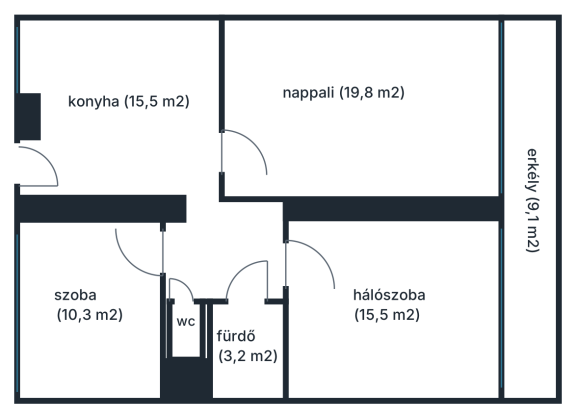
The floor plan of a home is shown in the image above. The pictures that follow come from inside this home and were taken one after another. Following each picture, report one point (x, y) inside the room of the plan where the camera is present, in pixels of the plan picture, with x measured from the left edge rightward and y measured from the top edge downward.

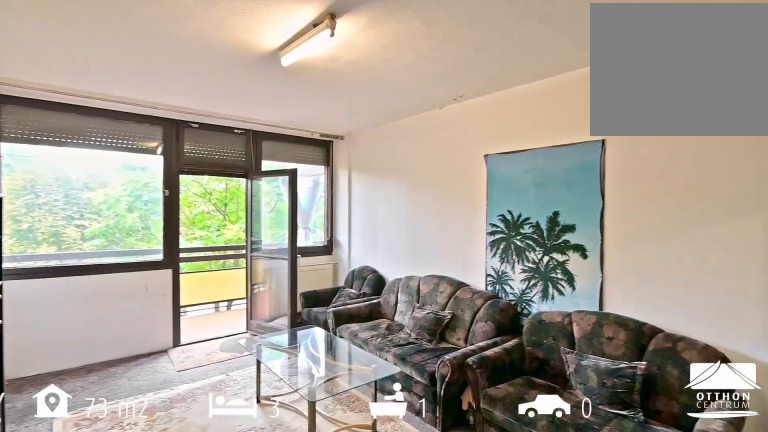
(360, 109)
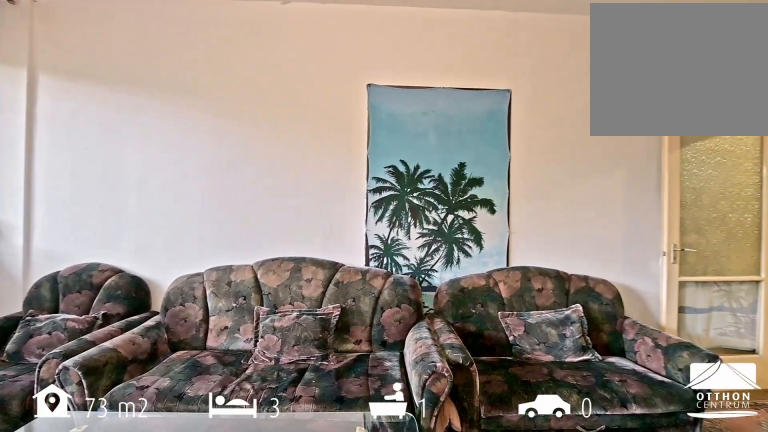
(360, 109)
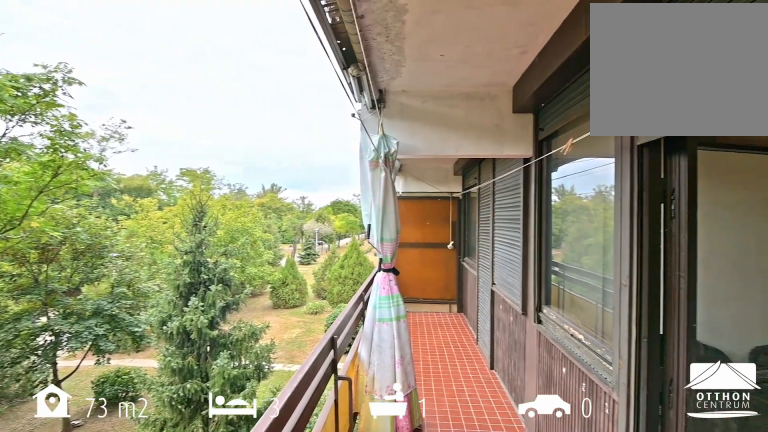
(529, 219)
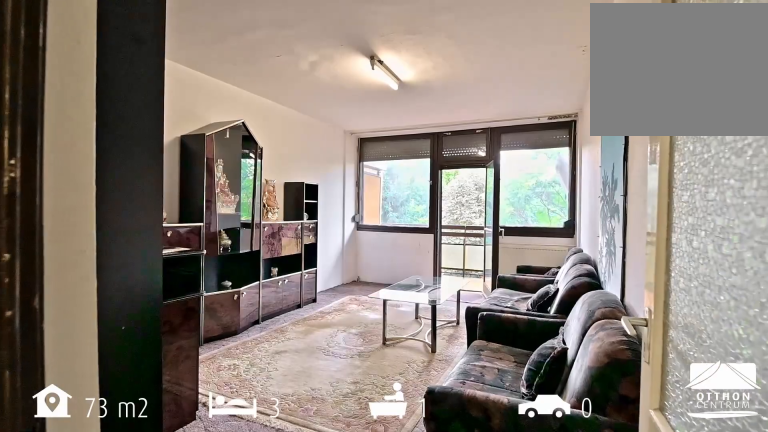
(360, 109)
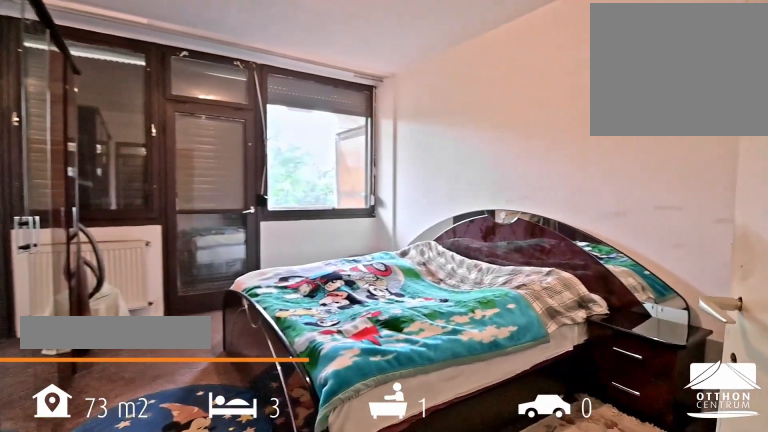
(397, 308)
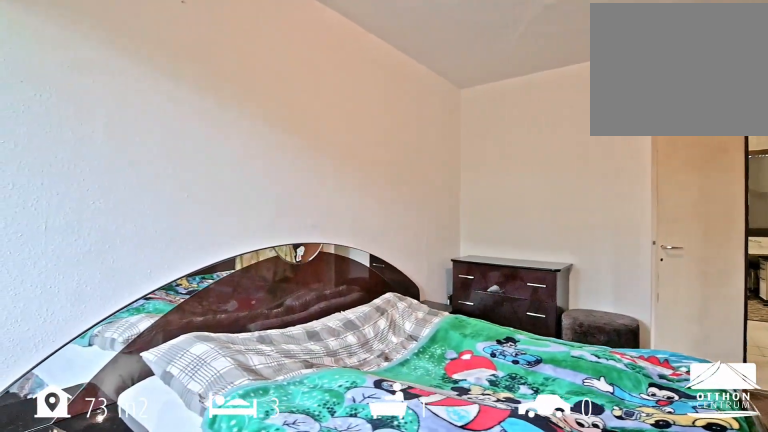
(396, 308)
